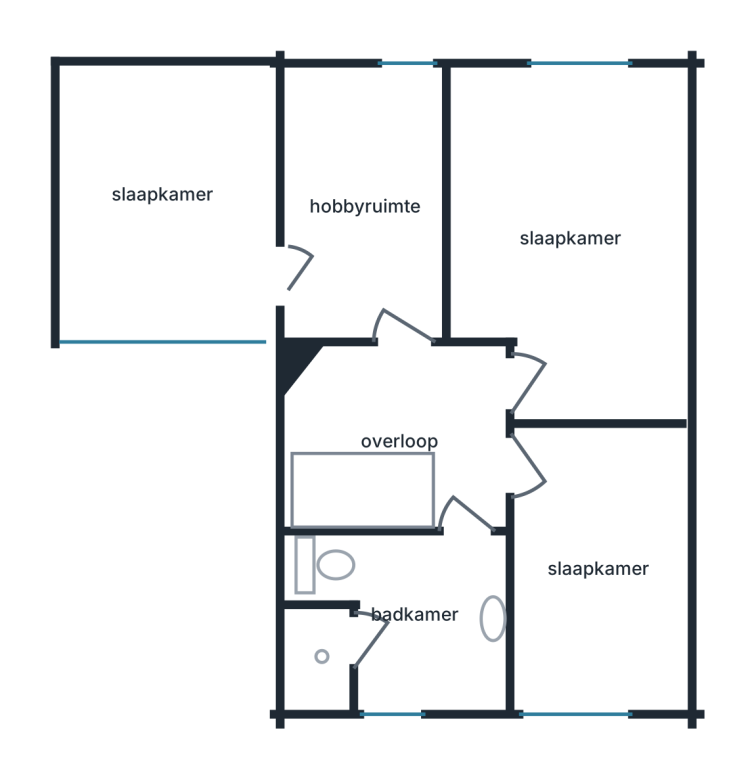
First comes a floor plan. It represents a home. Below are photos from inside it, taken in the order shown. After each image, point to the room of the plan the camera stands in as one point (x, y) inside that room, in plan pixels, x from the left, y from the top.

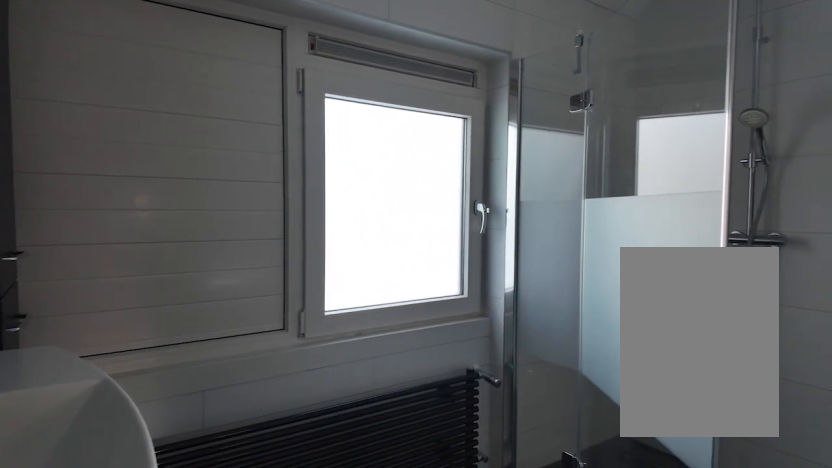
(399, 627)
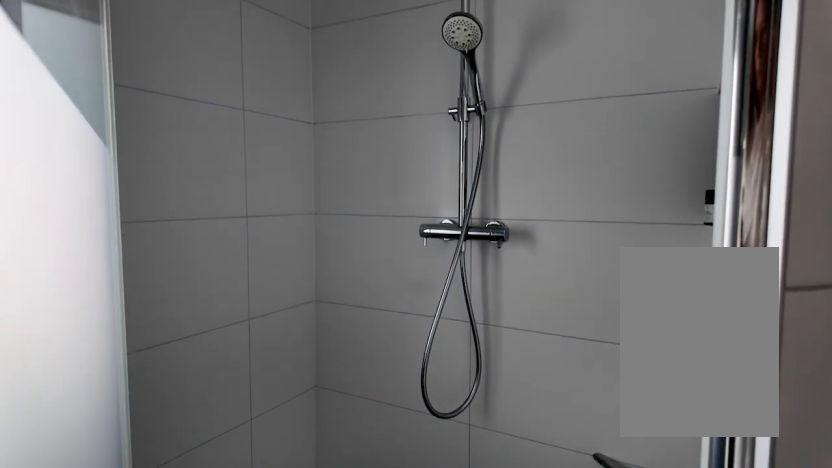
(399, 627)
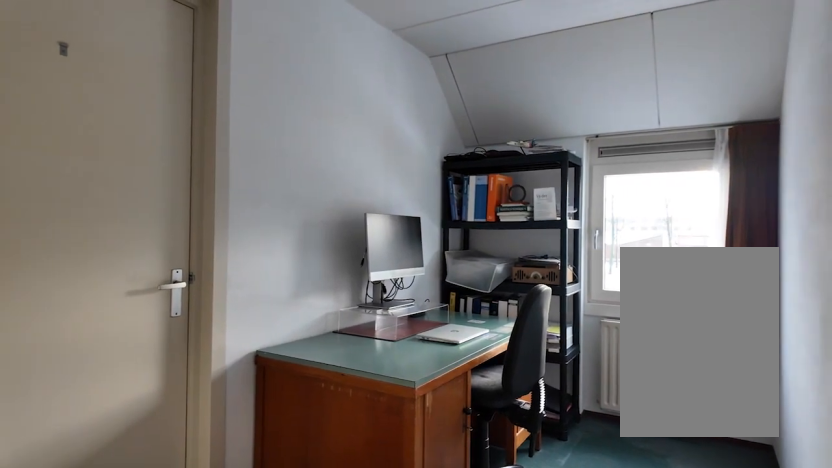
(363, 204)
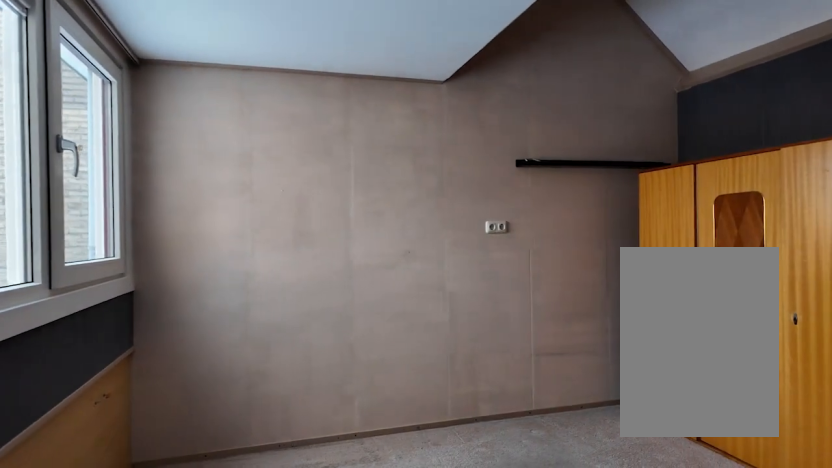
(166, 198)
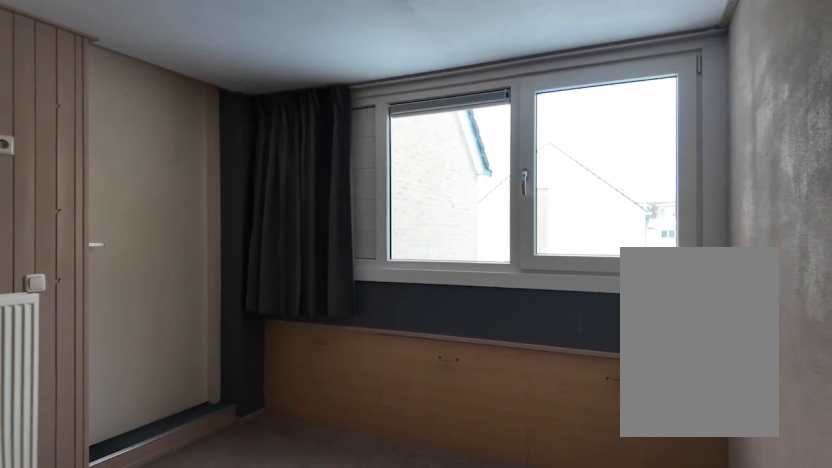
(166, 198)
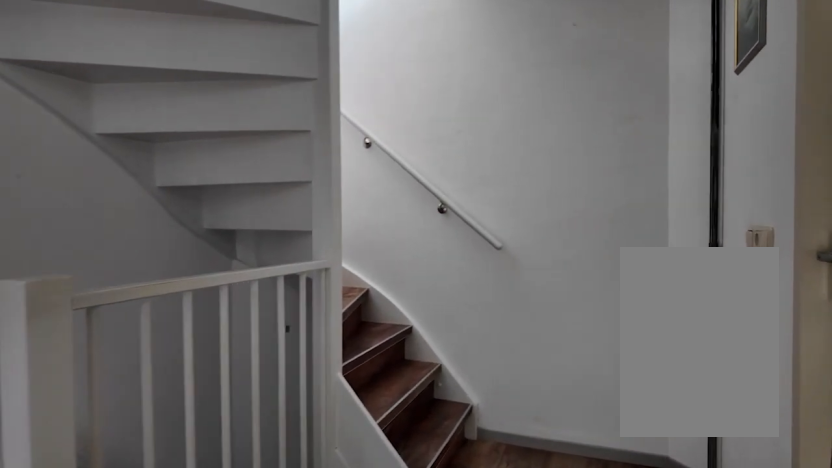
(413, 420)
